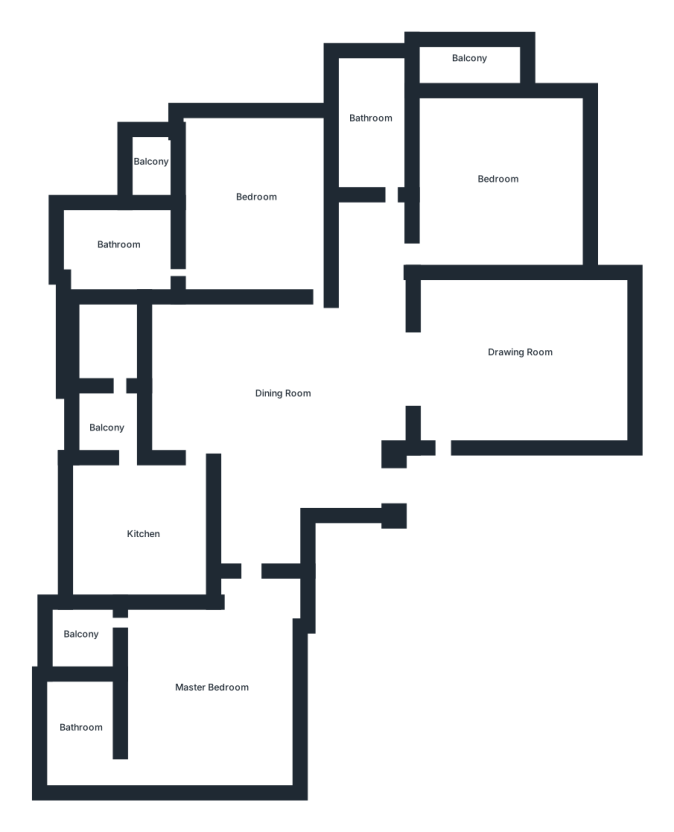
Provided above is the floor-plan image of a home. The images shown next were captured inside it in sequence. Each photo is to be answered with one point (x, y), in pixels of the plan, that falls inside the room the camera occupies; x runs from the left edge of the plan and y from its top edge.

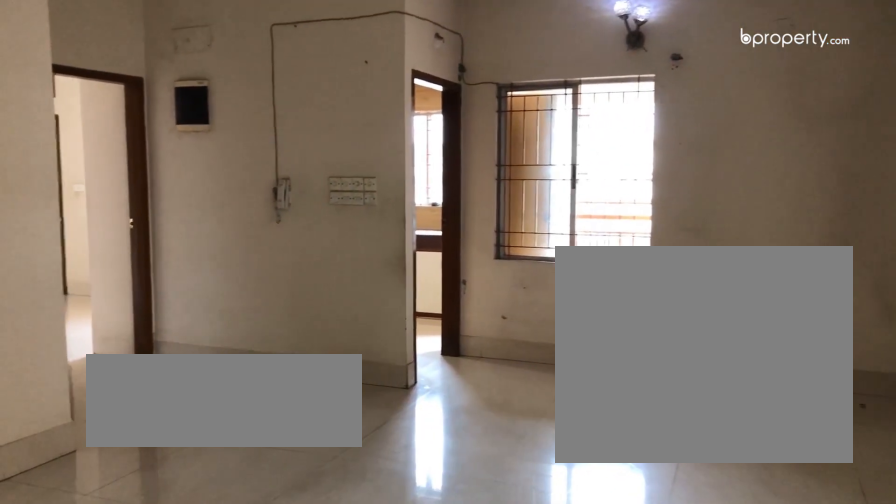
(290, 394)
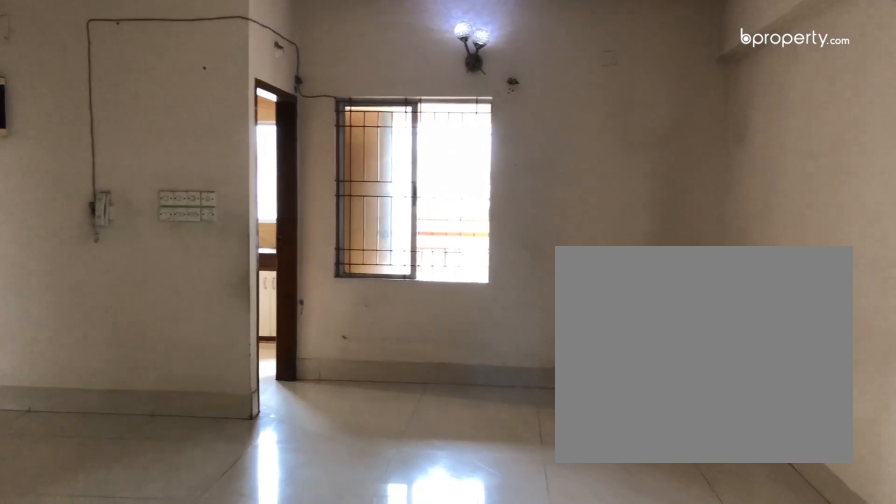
(290, 394)
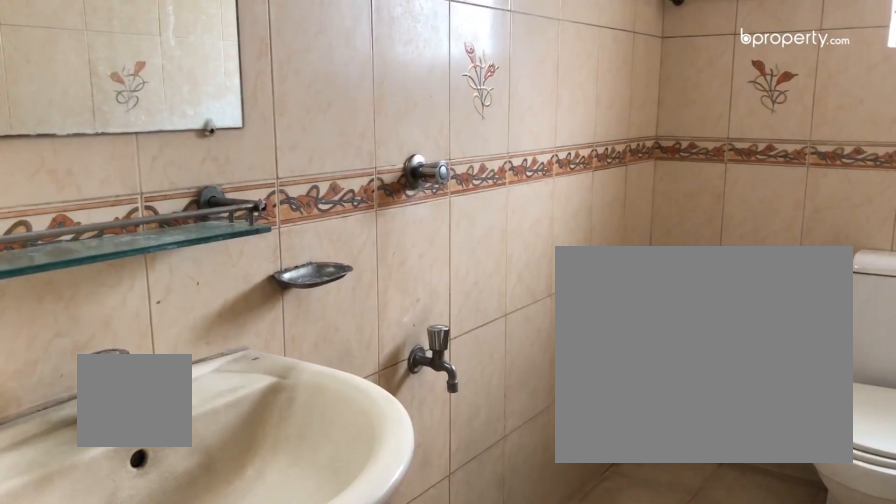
(377, 128)
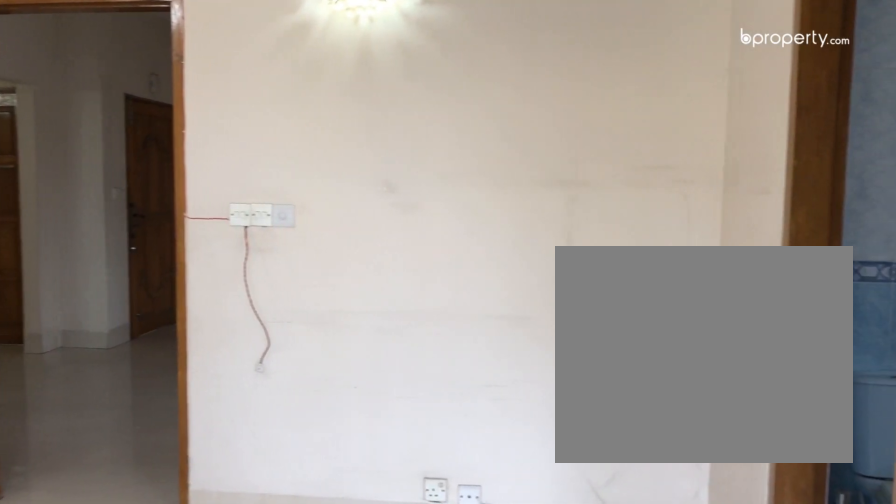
(259, 210)
